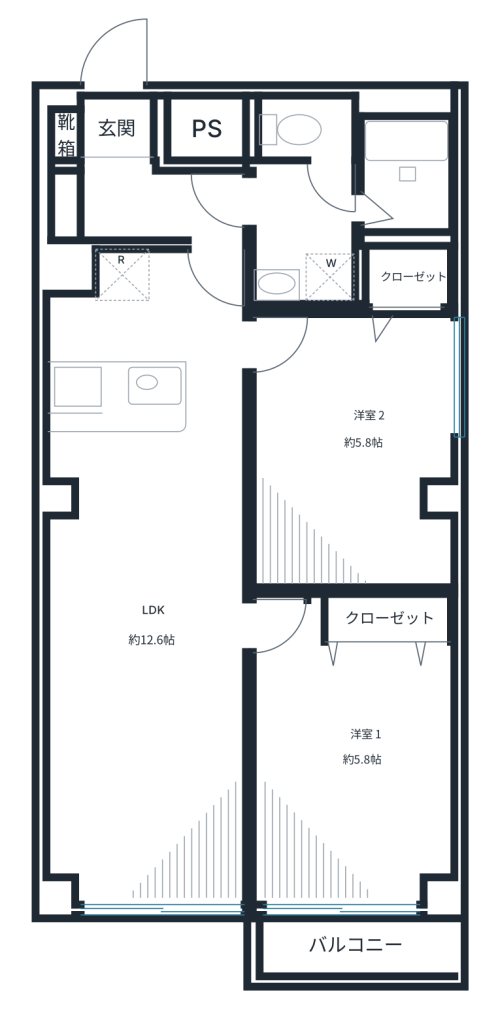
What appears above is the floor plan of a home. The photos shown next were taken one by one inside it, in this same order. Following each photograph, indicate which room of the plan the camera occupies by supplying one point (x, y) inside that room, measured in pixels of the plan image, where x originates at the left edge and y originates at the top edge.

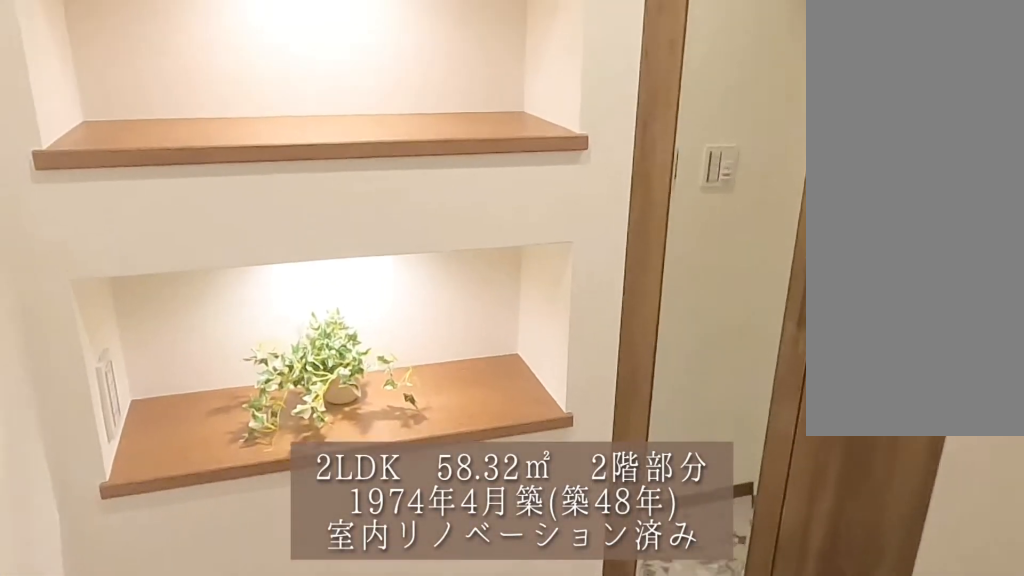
(130, 179)
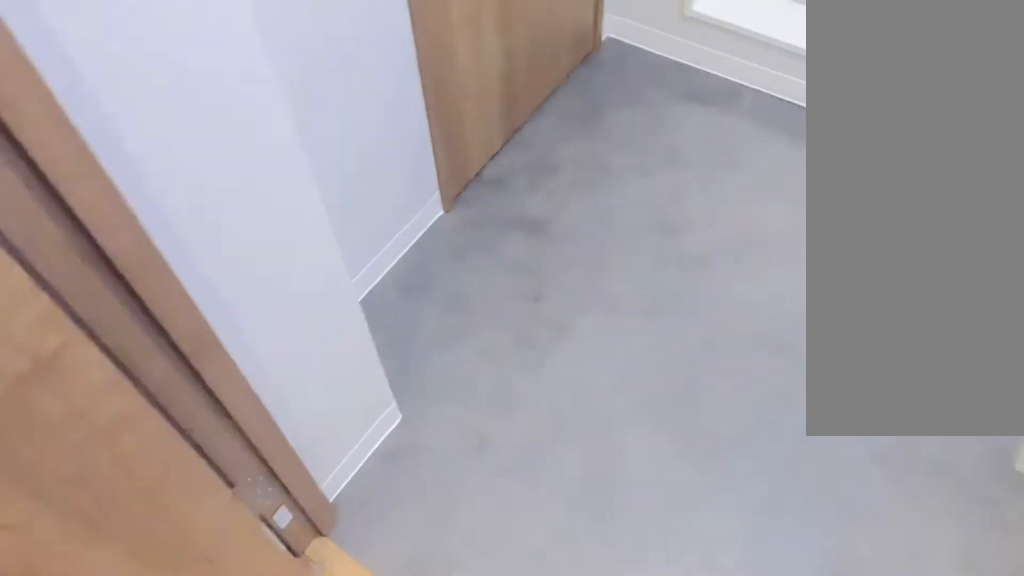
(341, 220)
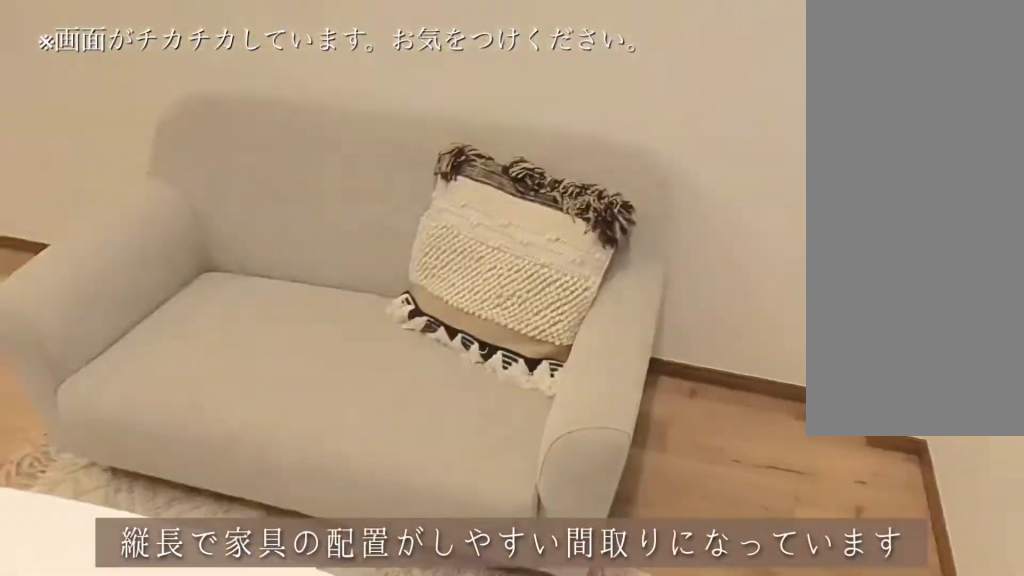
(155, 640)
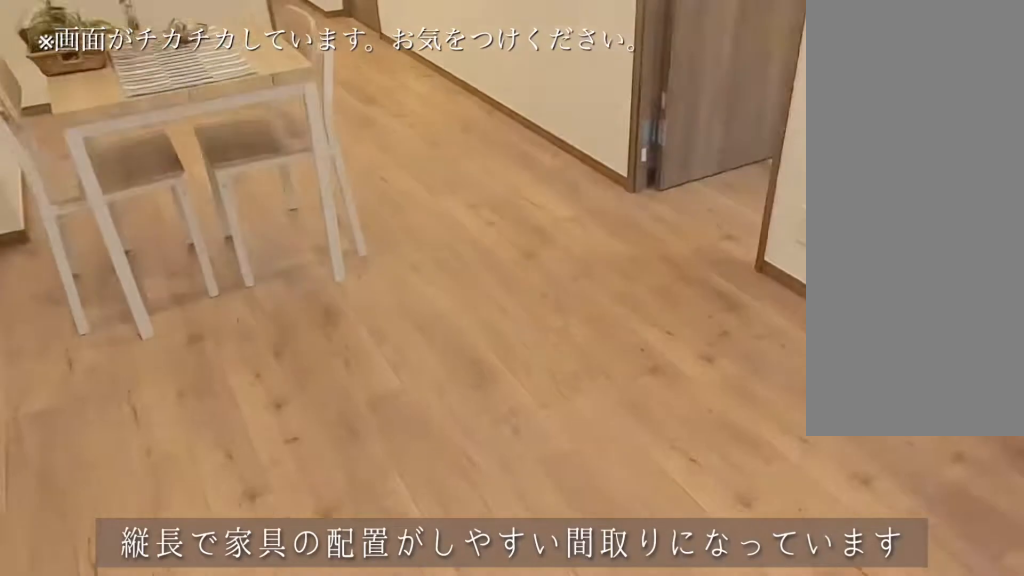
(154, 640)
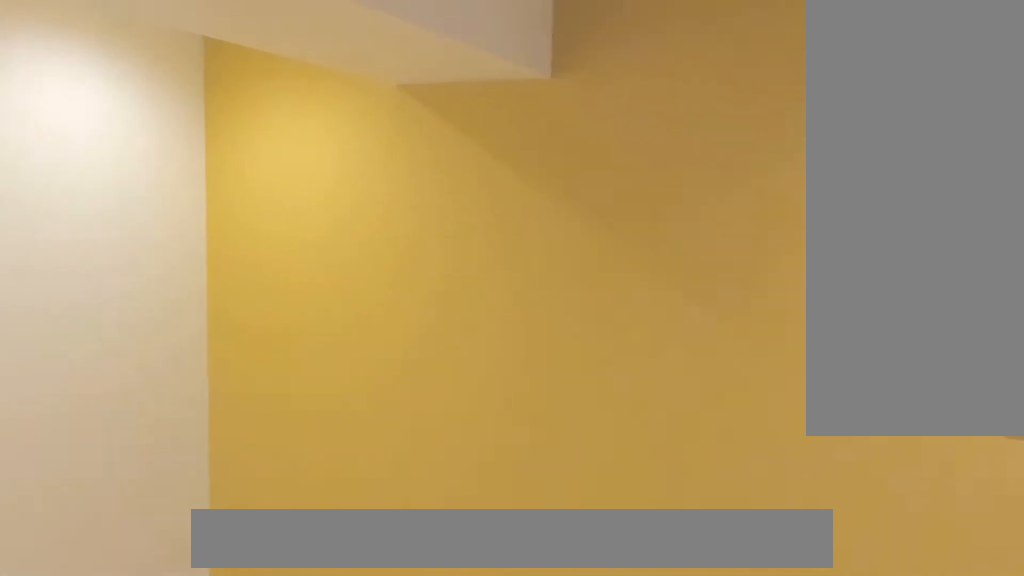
(372, 443)
